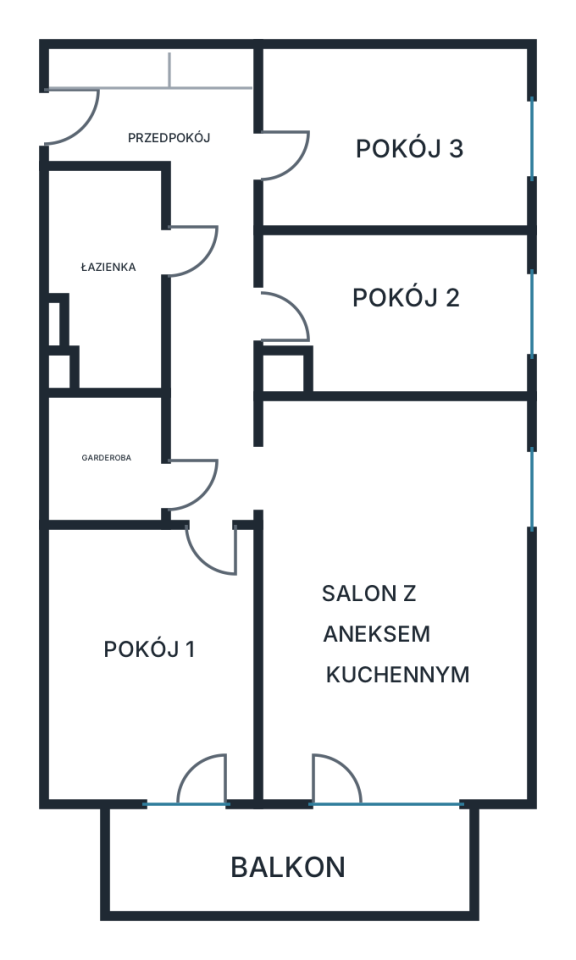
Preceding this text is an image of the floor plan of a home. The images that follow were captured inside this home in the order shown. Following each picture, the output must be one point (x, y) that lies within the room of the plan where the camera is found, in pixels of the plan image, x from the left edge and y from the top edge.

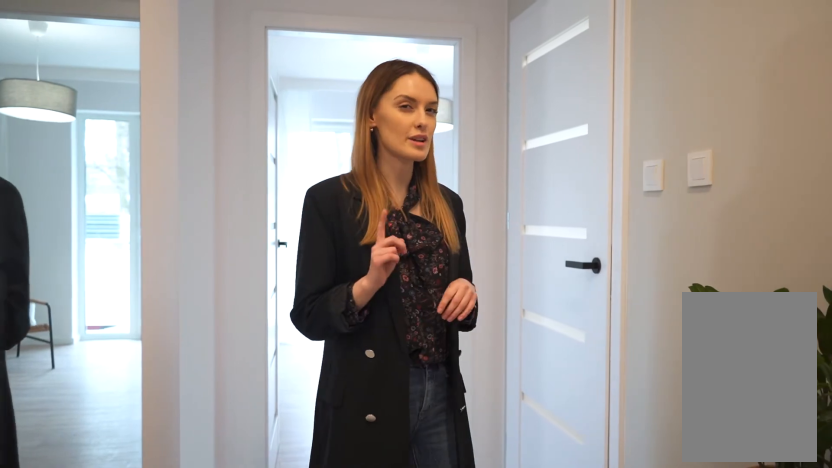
(190, 234)
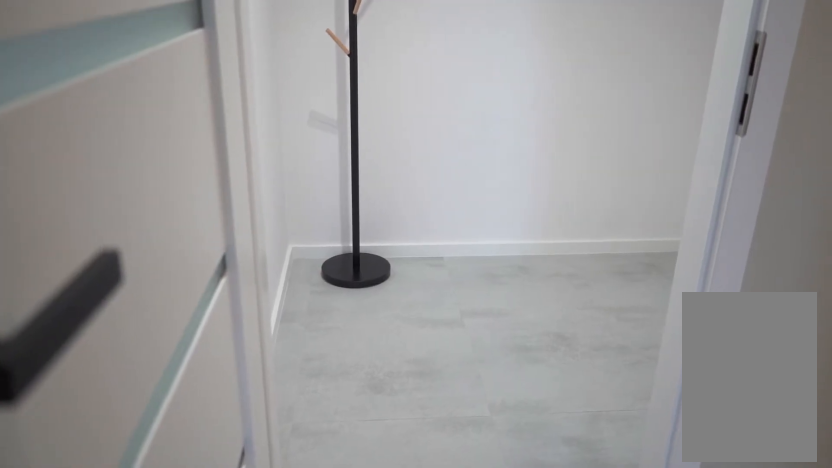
(108, 458)
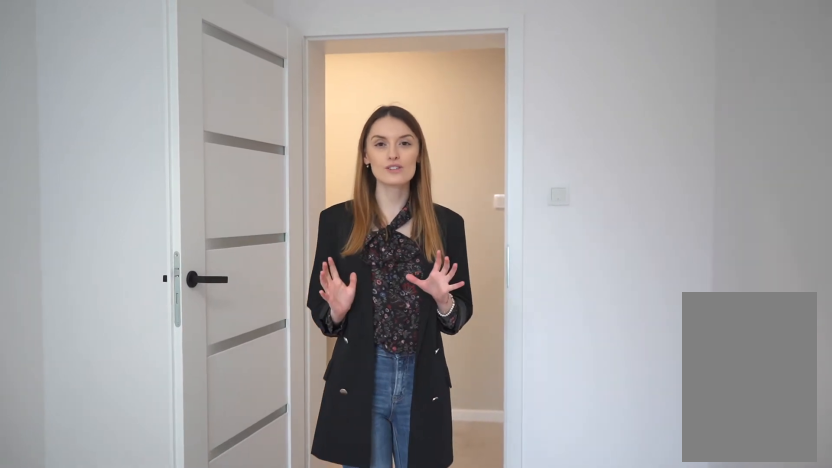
(400, 309)
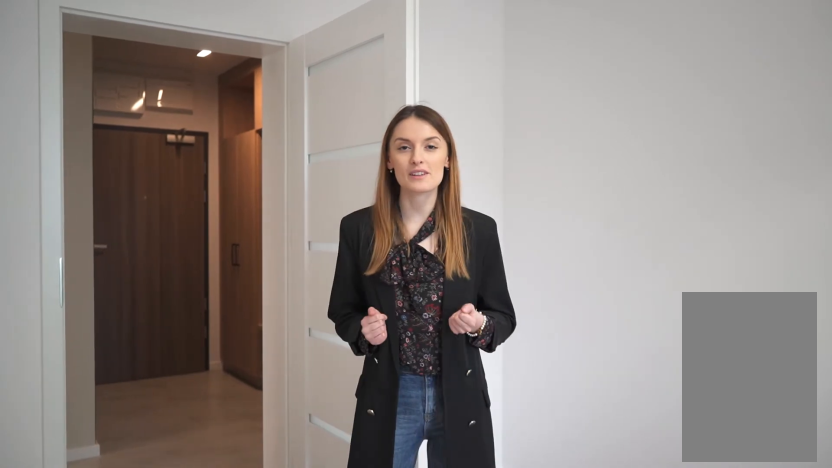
(401, 139)
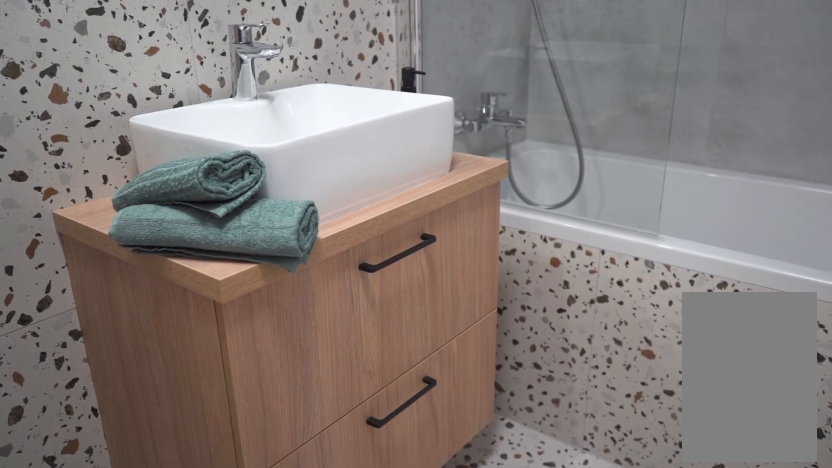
(109, 276)
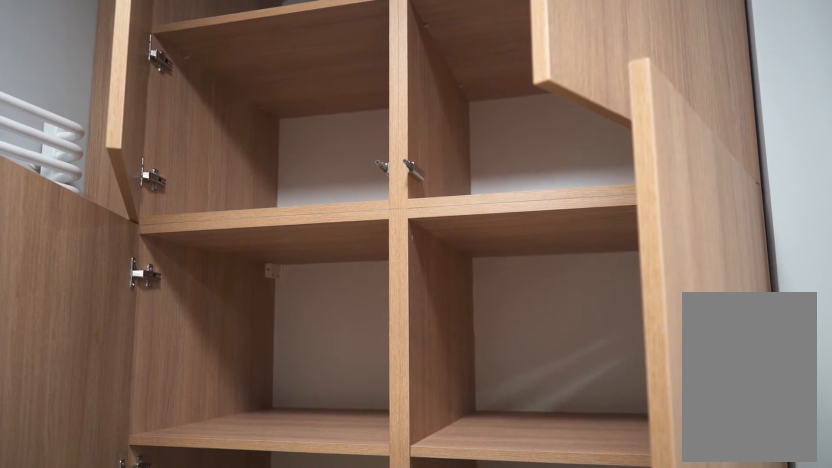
(108, 276)
